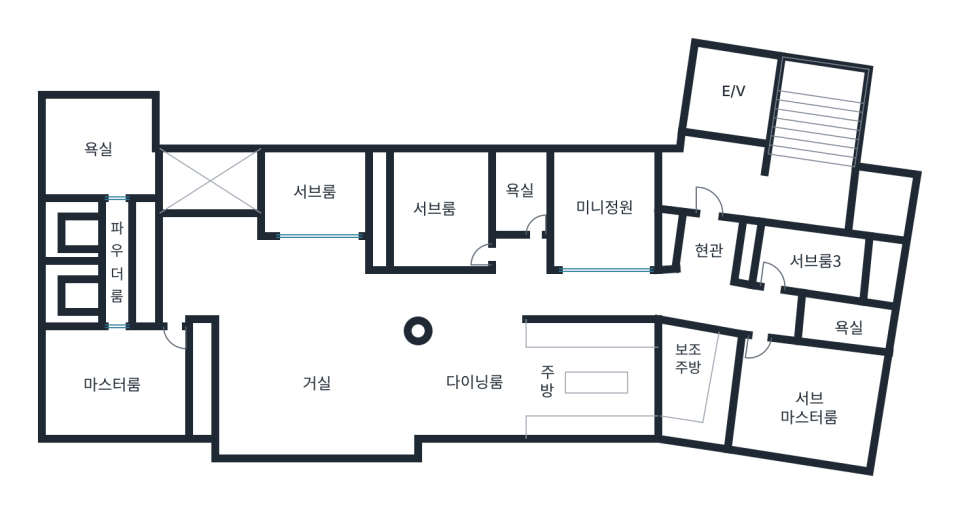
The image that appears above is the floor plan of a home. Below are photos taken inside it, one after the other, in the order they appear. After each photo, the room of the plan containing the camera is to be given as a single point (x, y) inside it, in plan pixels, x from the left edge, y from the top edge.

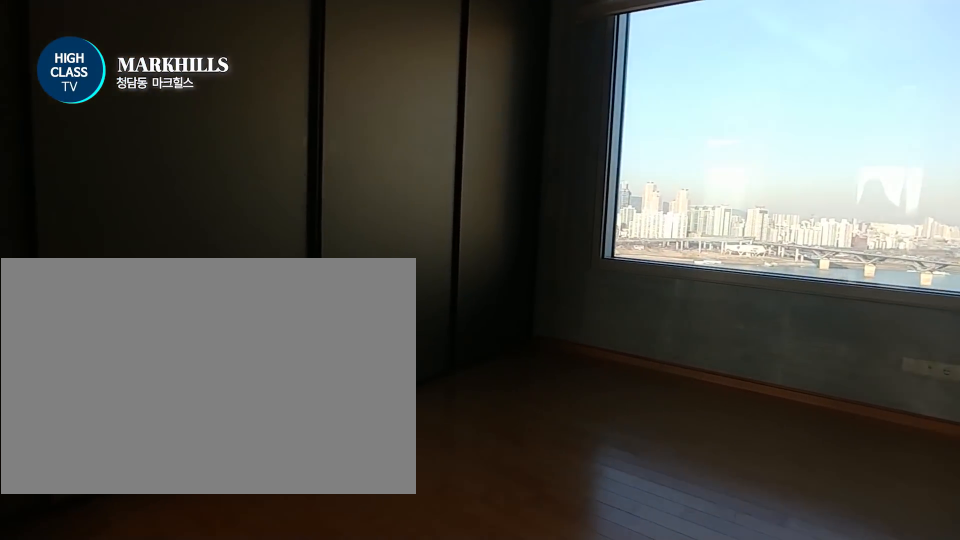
(126, 384)
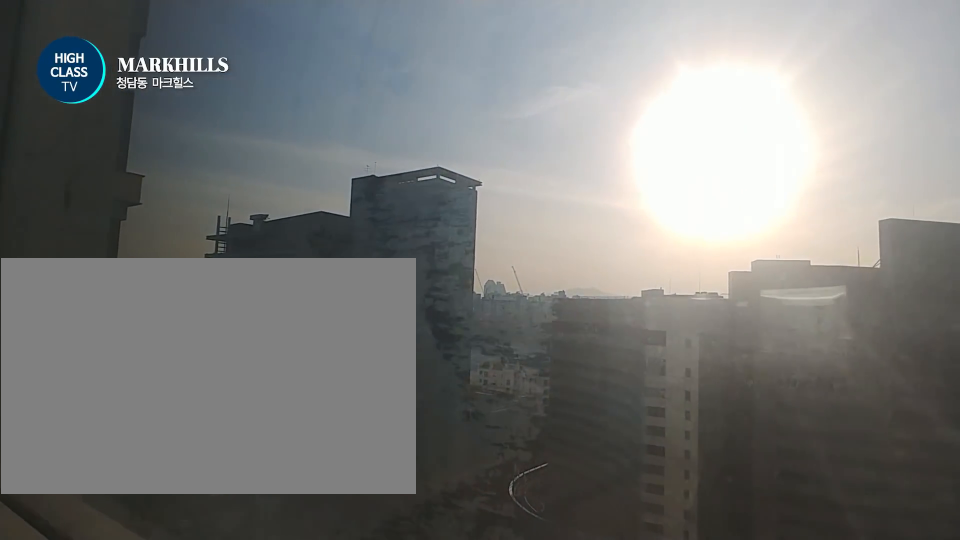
(314, 193)
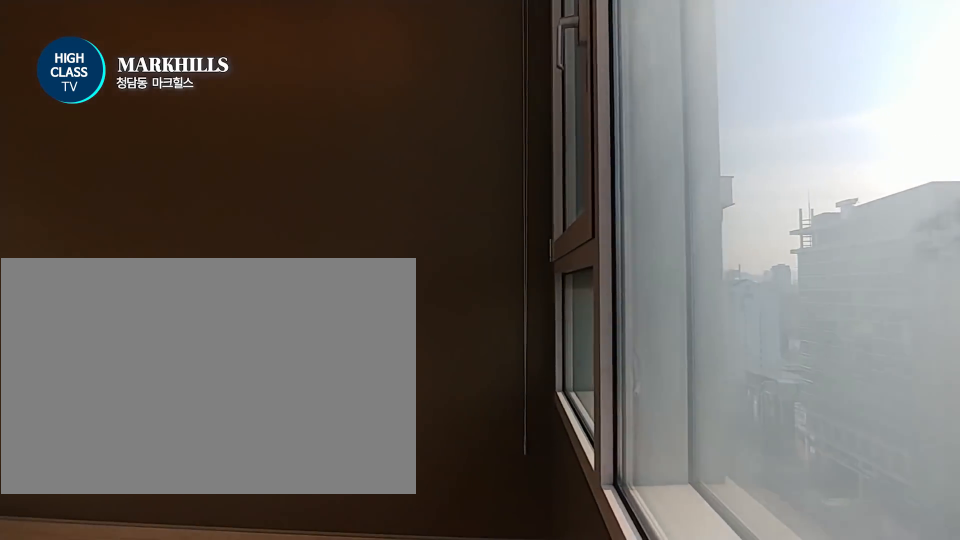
(314, 193)
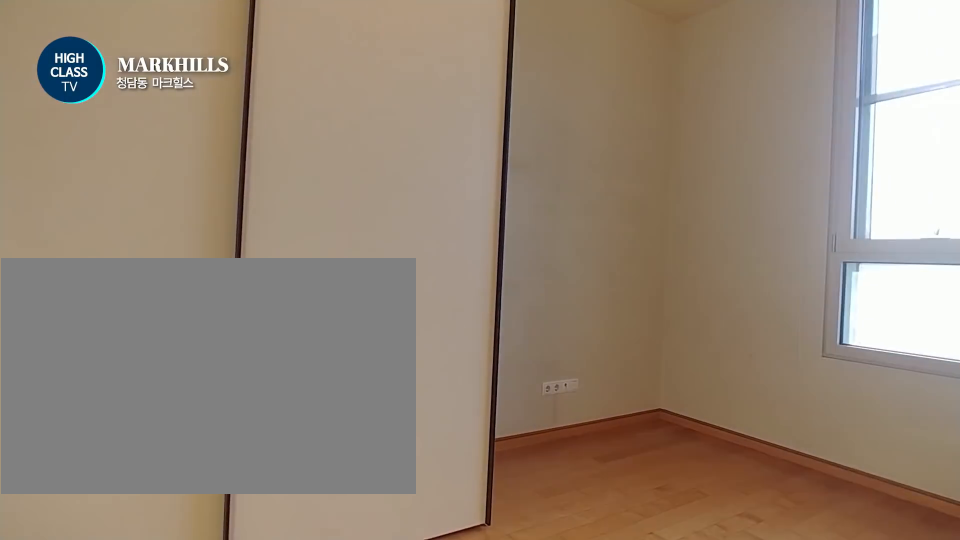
(427, 210)
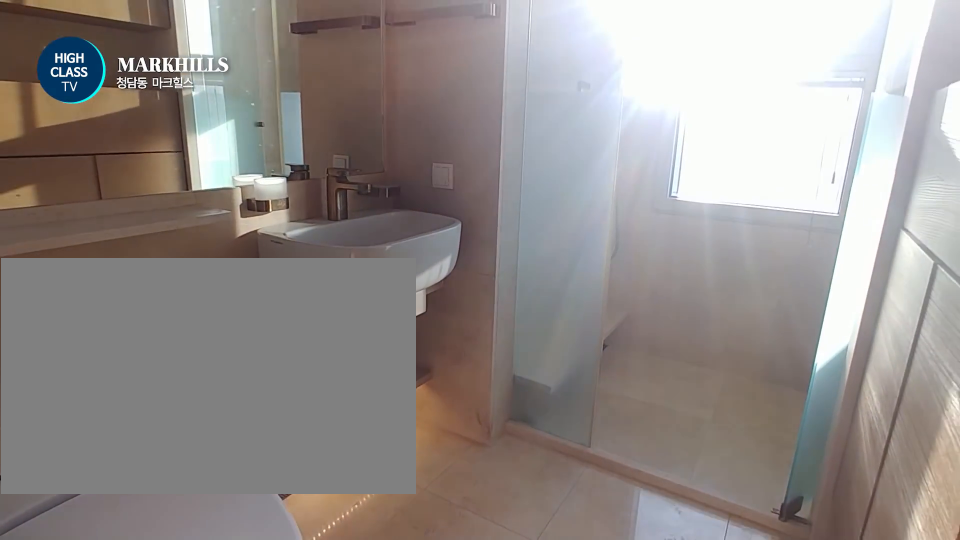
(521, 193)
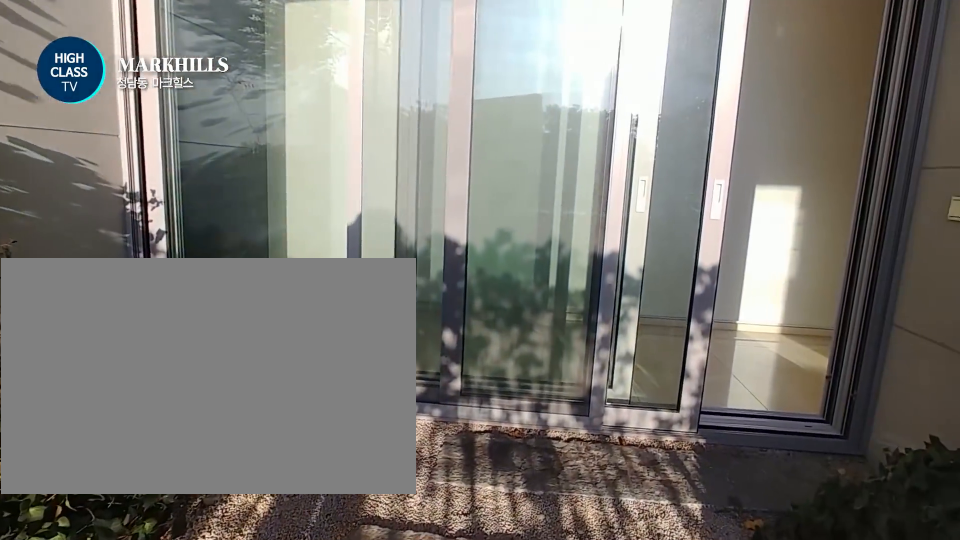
(604, 211)
